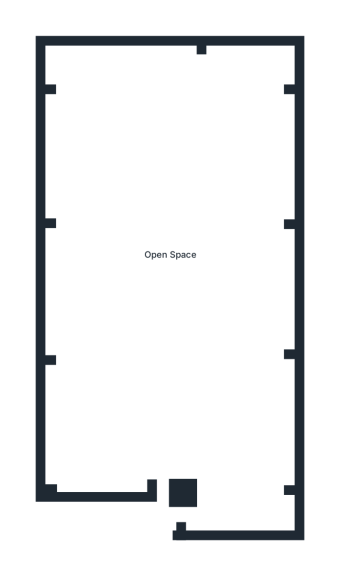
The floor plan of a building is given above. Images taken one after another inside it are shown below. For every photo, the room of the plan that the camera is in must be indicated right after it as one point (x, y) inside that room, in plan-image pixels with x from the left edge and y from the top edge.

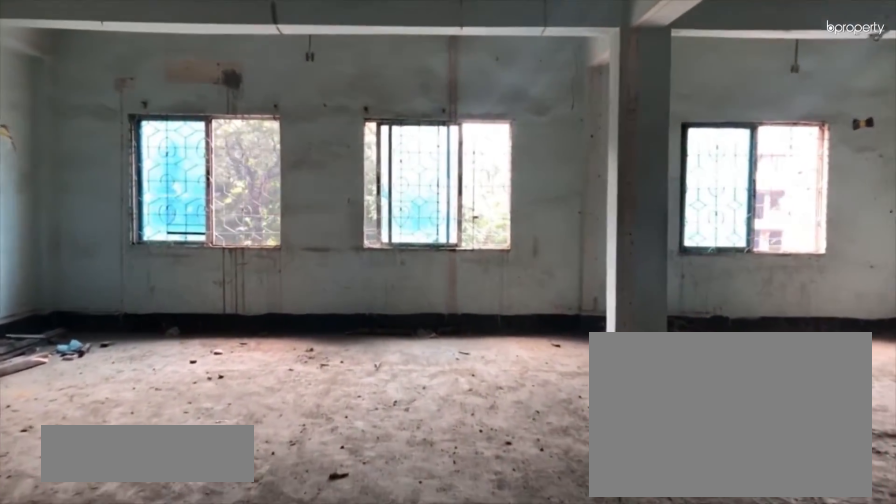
(107, 166)
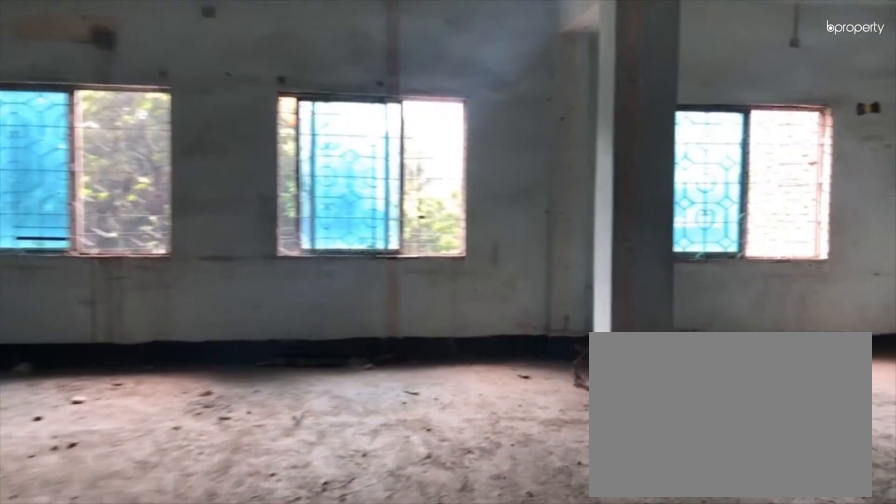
(107, 166)
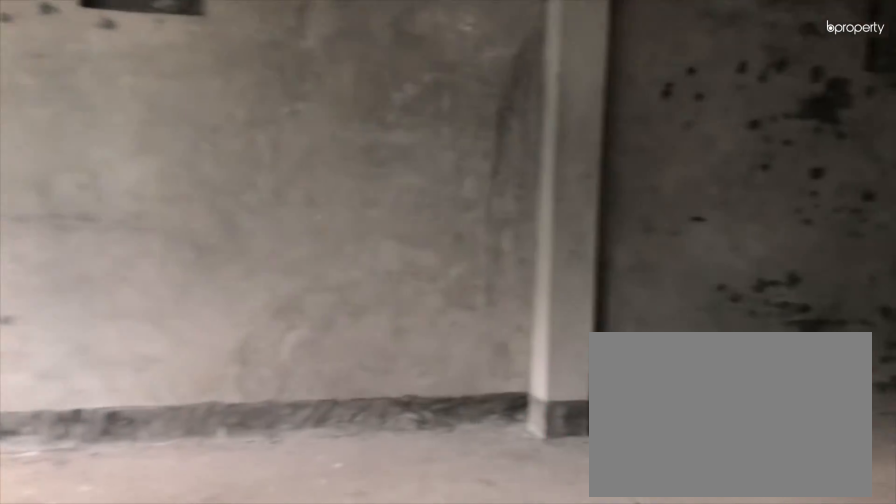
(227, 184)
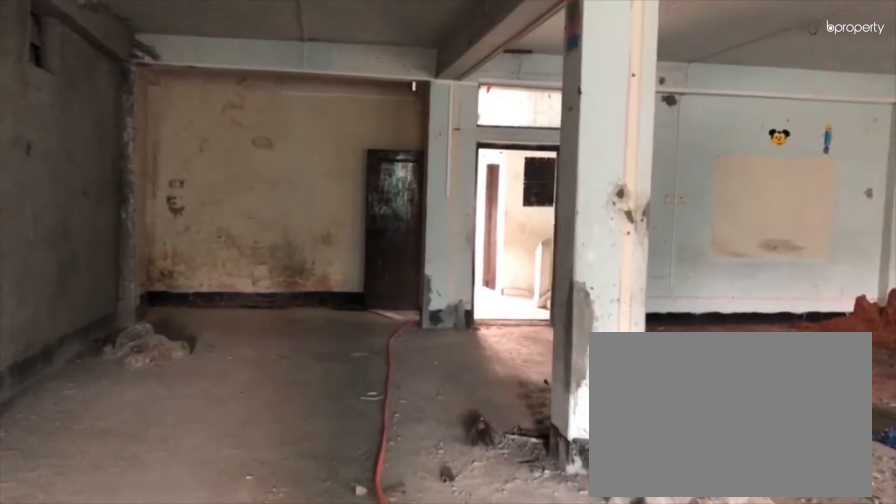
(243, 334)
